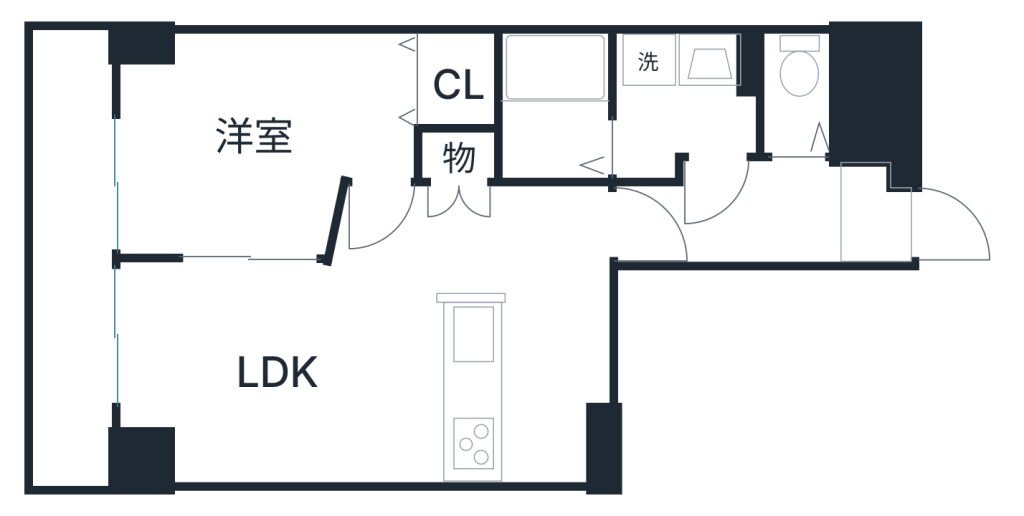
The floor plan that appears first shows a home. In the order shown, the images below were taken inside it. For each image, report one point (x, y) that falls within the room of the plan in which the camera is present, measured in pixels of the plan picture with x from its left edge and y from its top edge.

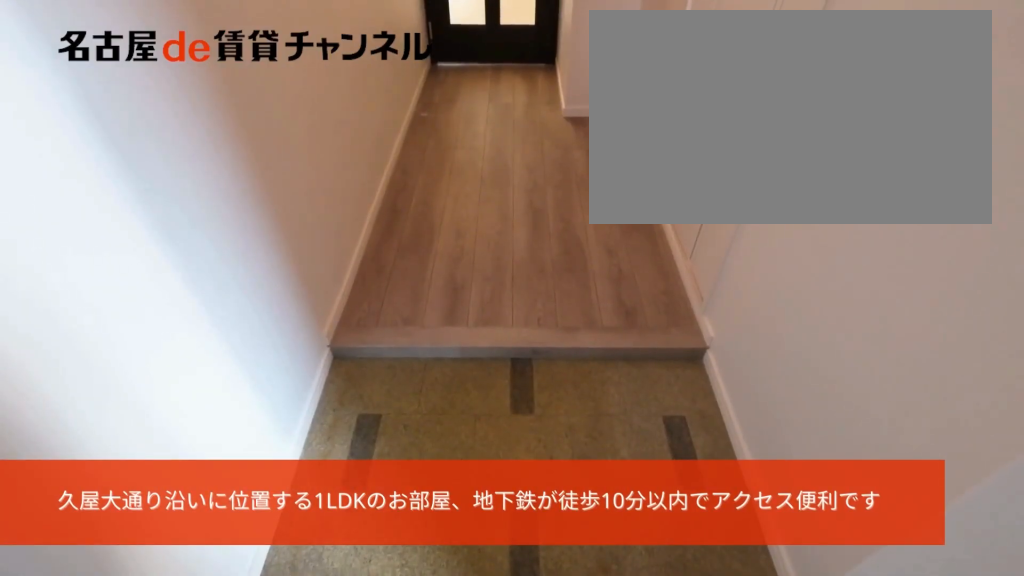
(879, 216)
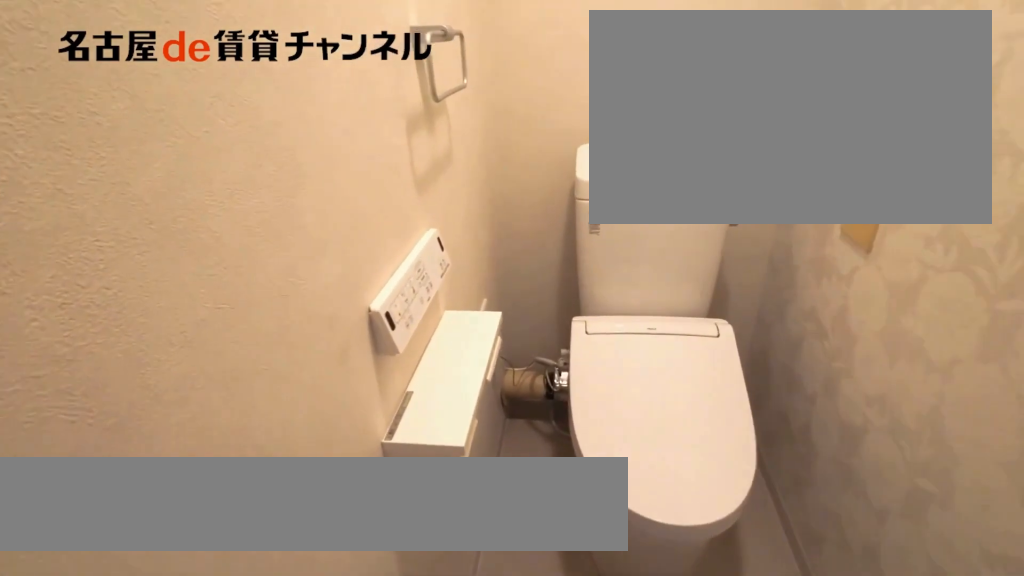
(798, 98)
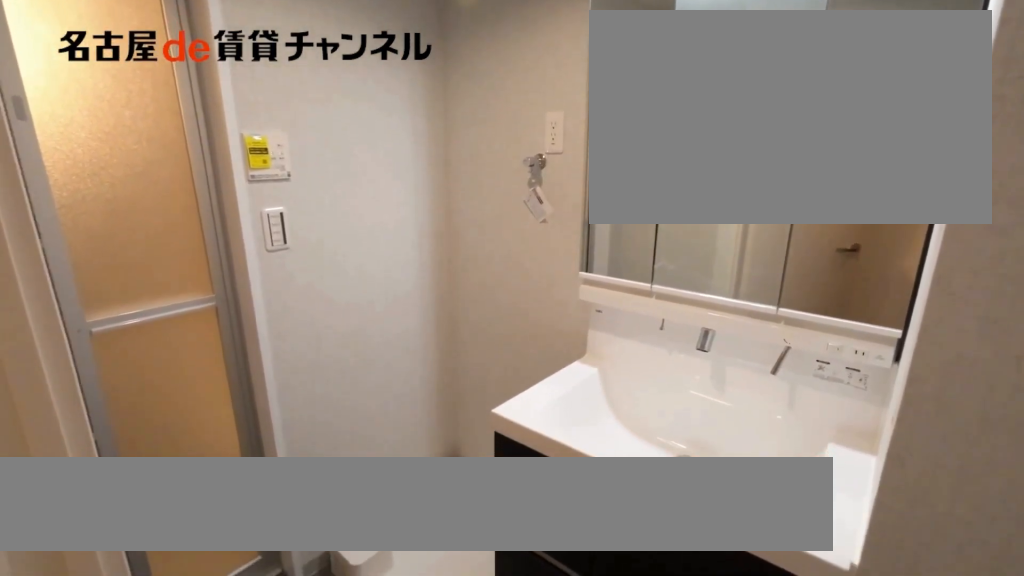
(685, 100)
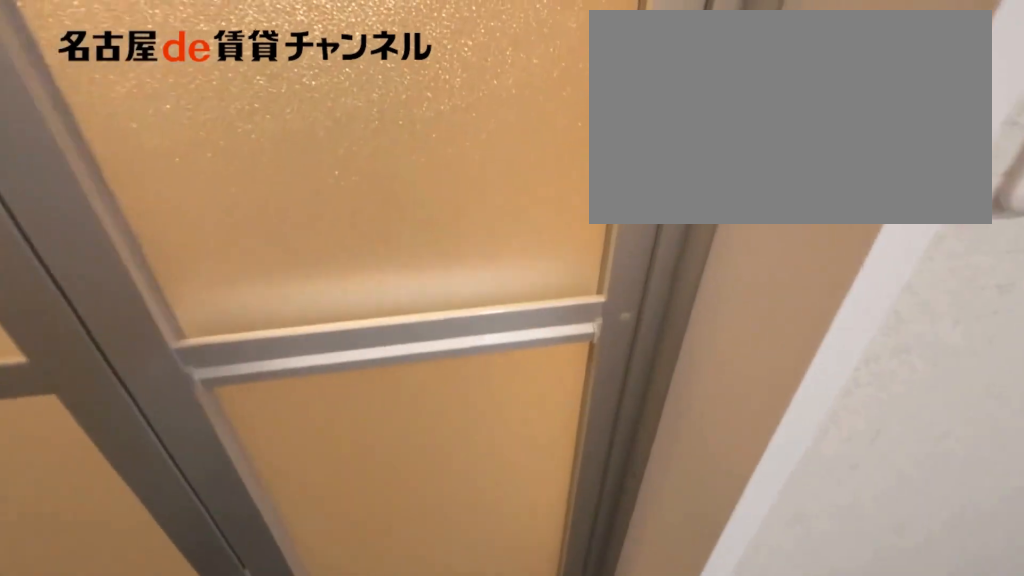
(685, 100)
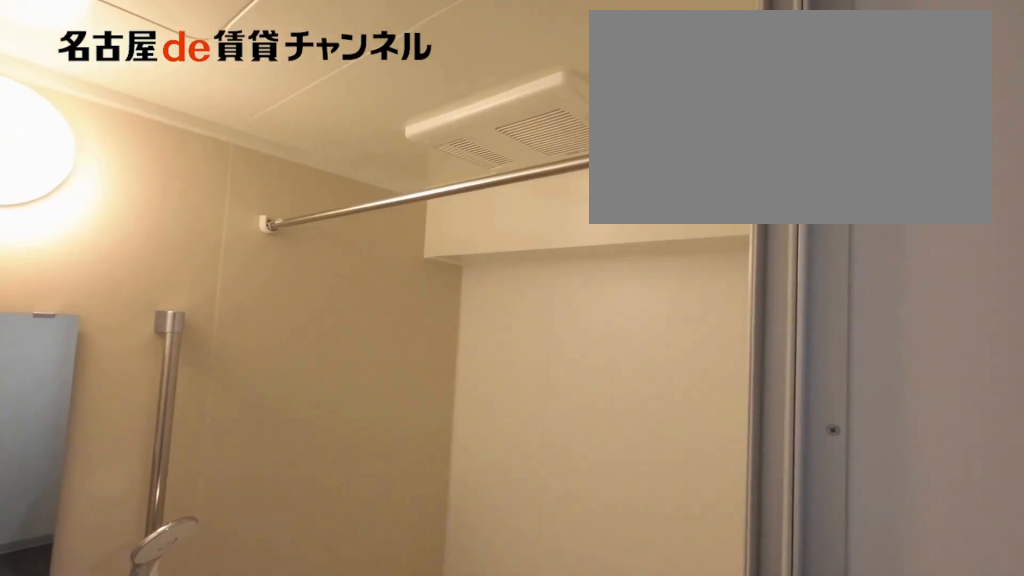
(551, 110)
